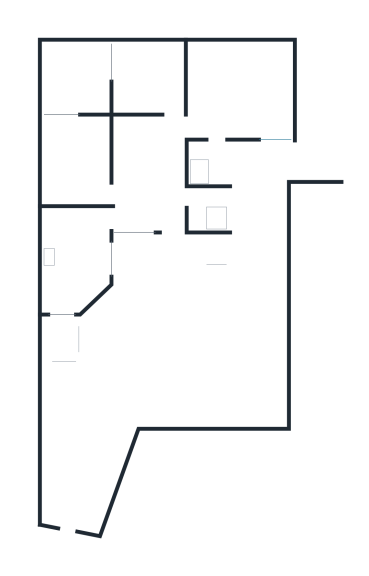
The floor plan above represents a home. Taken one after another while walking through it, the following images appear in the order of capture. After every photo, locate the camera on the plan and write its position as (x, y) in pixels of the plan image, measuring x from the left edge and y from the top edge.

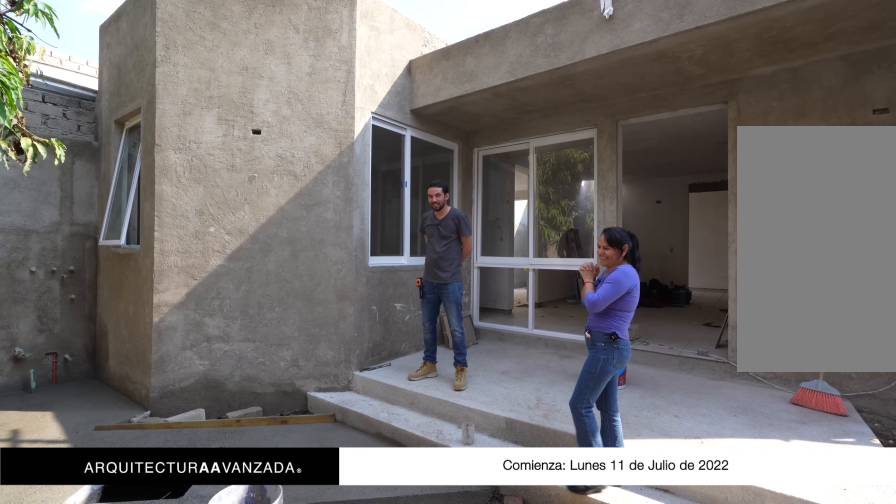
(156, 348)
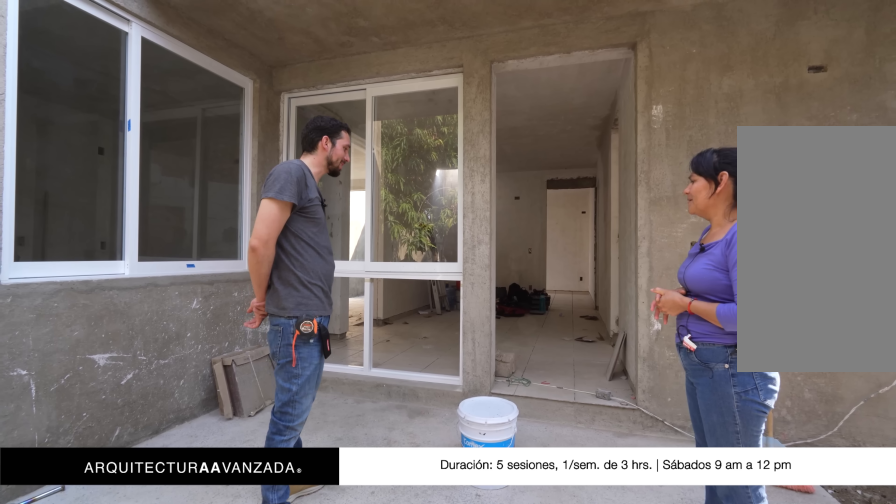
(165, 310)
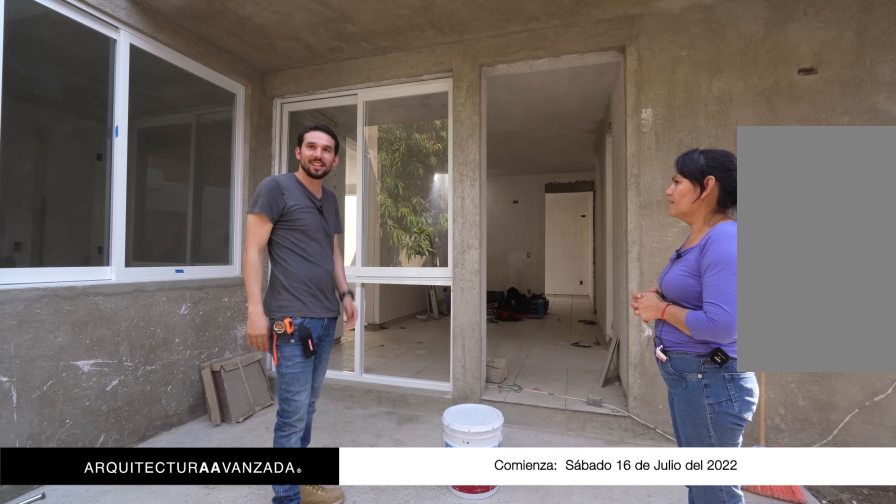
(161, 310)
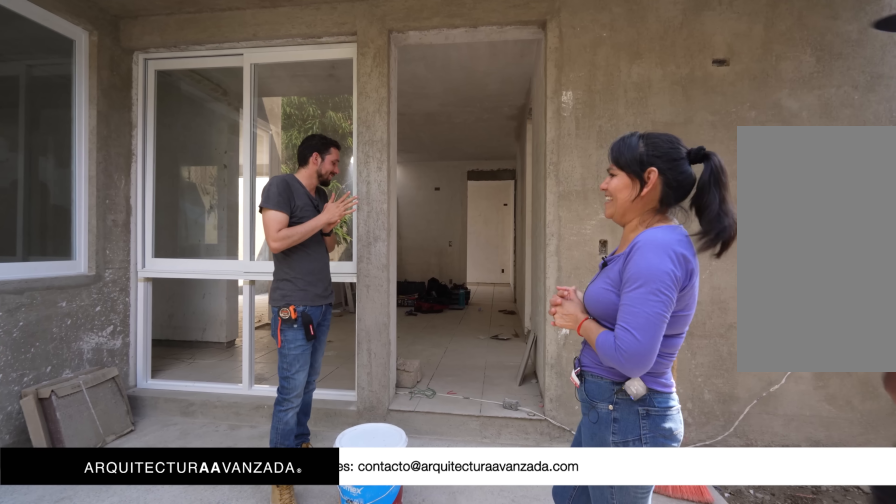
(158, 297)
